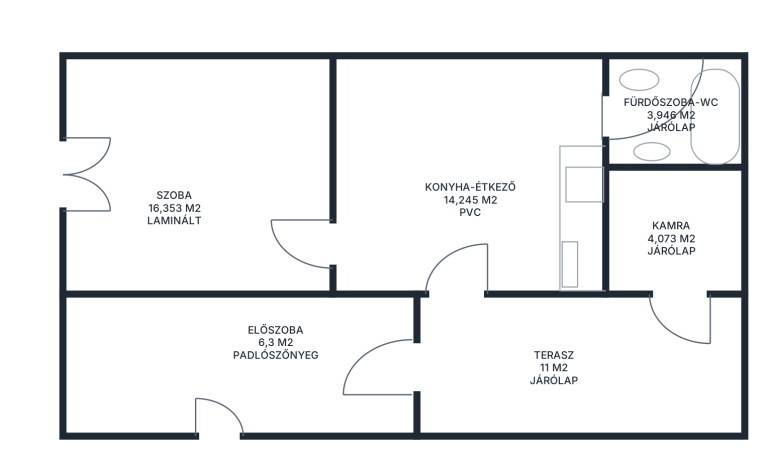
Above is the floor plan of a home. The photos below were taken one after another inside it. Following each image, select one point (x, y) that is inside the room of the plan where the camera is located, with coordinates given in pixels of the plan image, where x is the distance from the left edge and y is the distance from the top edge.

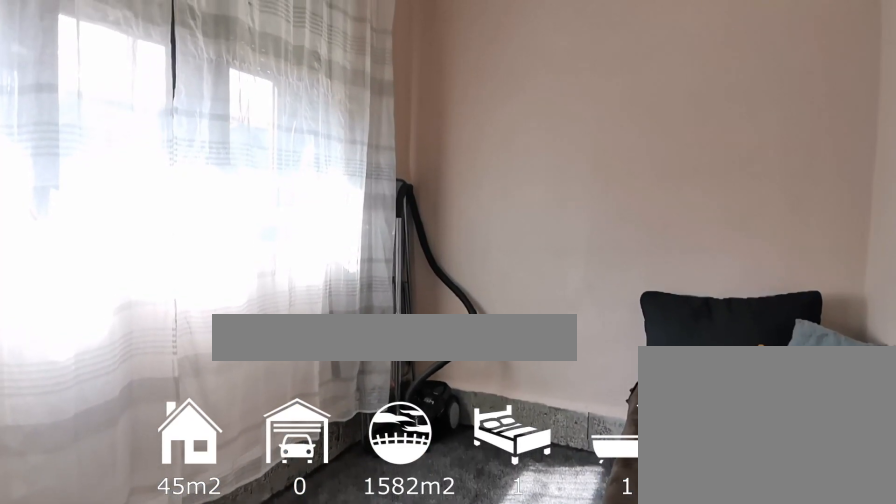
(278, 347)
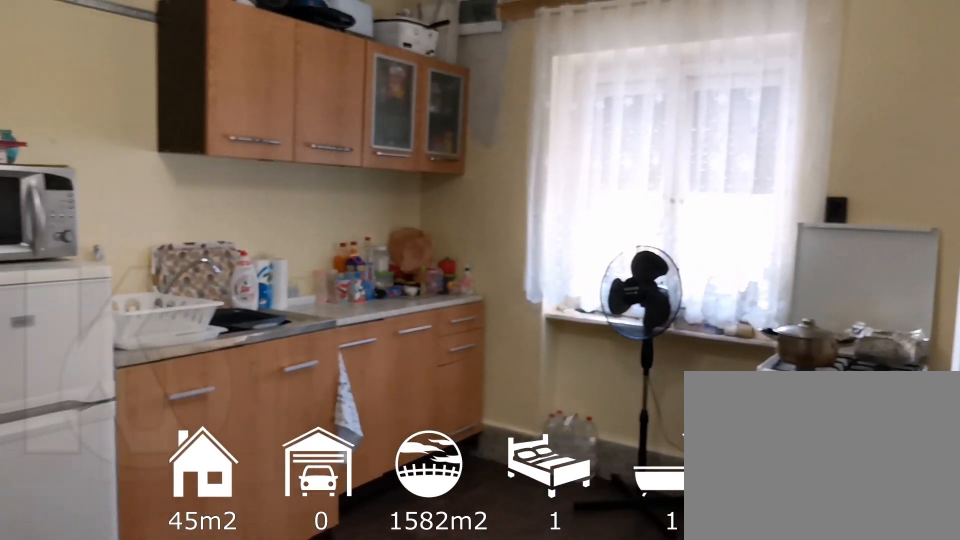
(473, 191)
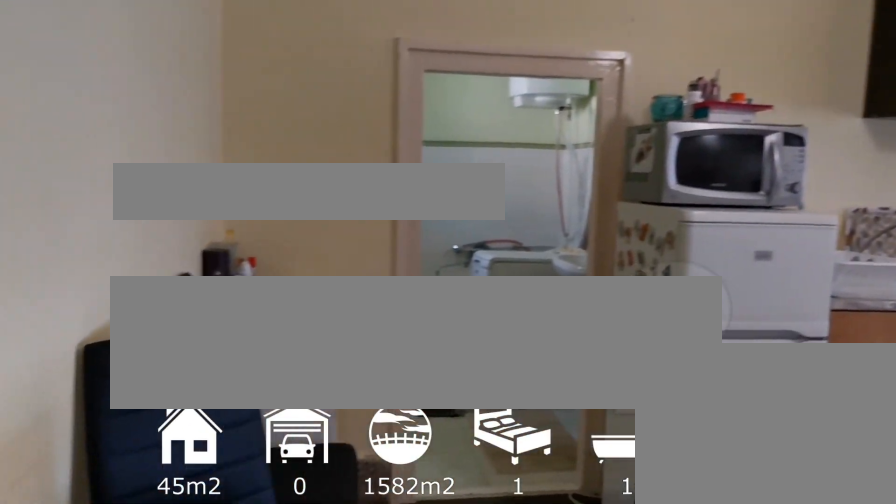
(473, 191)
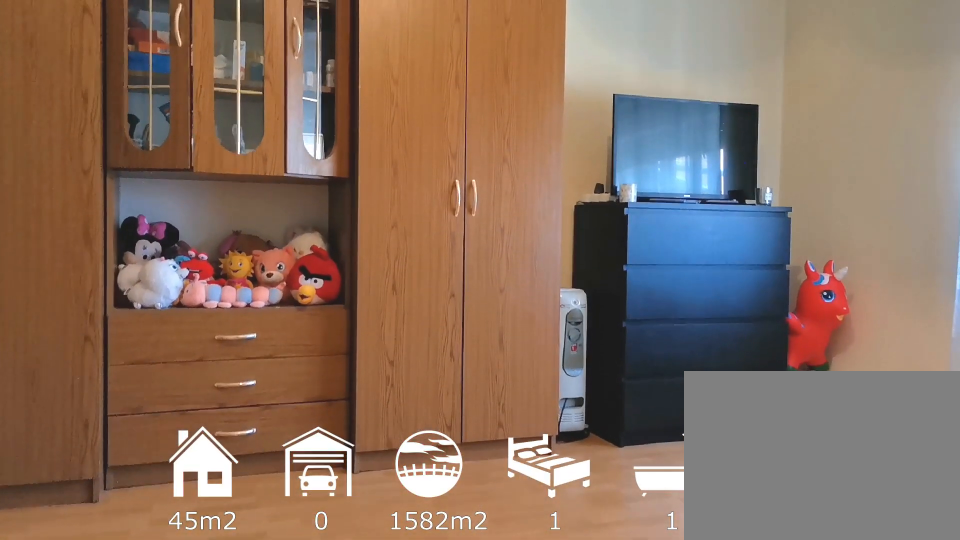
(181, 206)
